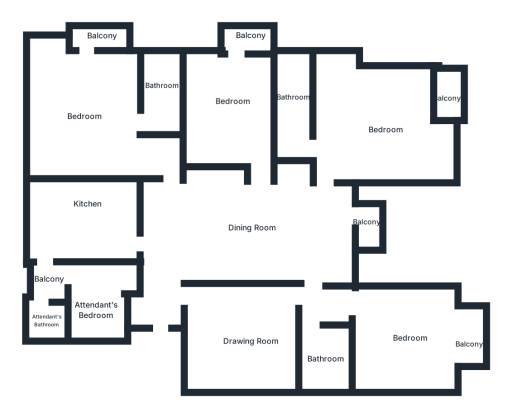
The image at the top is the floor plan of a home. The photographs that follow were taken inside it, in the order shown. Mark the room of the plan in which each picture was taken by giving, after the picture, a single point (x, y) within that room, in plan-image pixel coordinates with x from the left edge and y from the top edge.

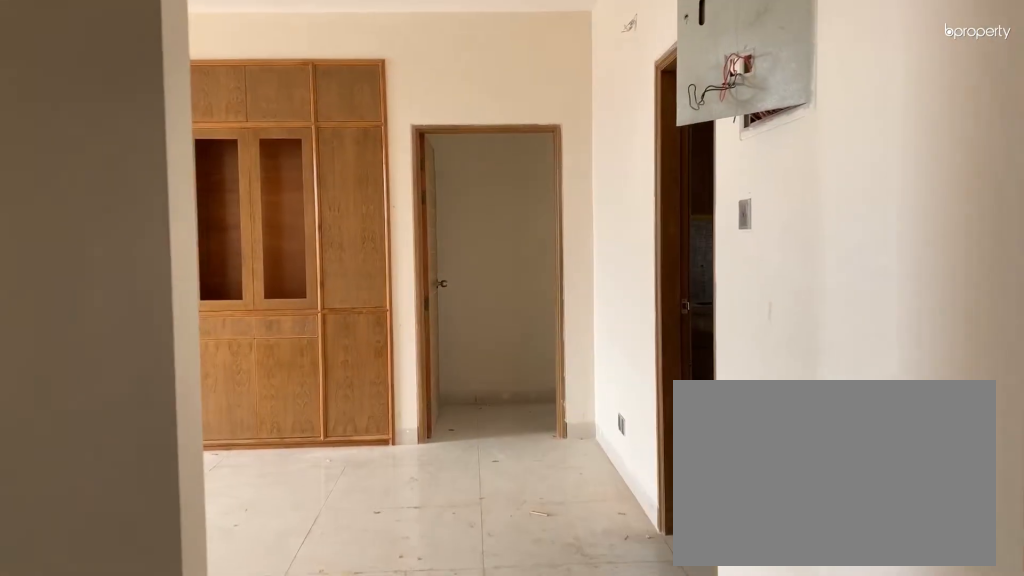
(156, 327)
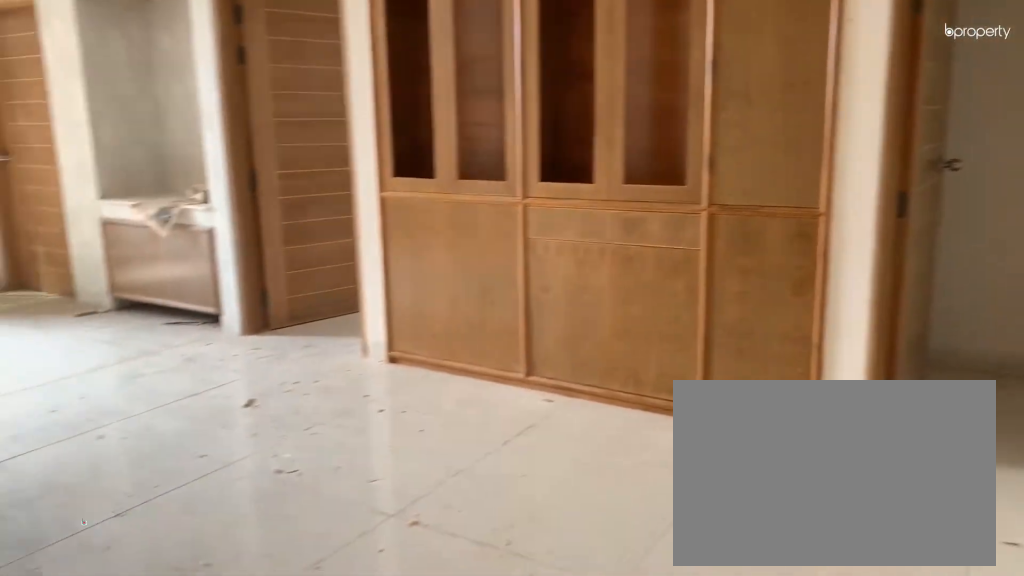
(252, 215)
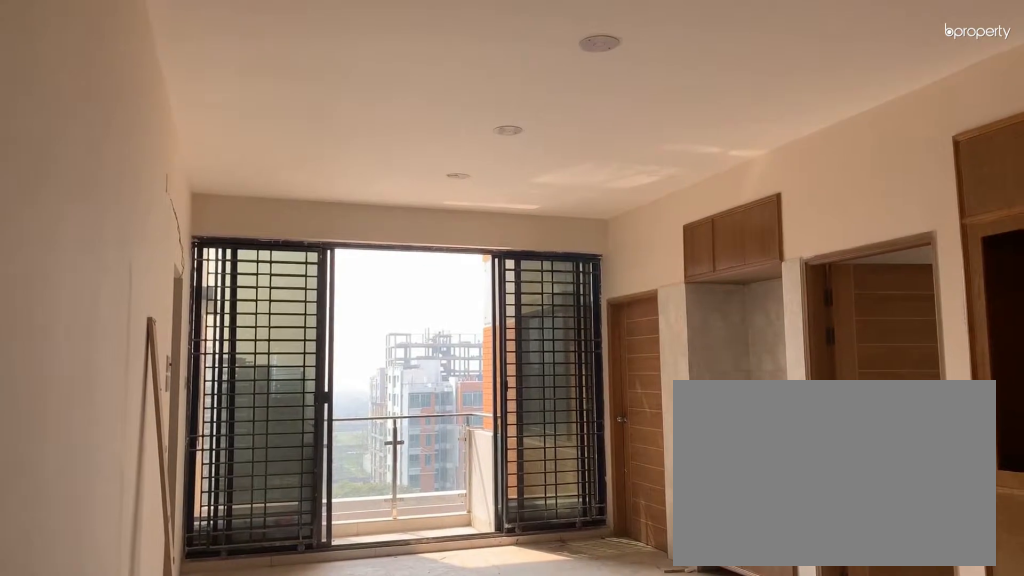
(252, 215)
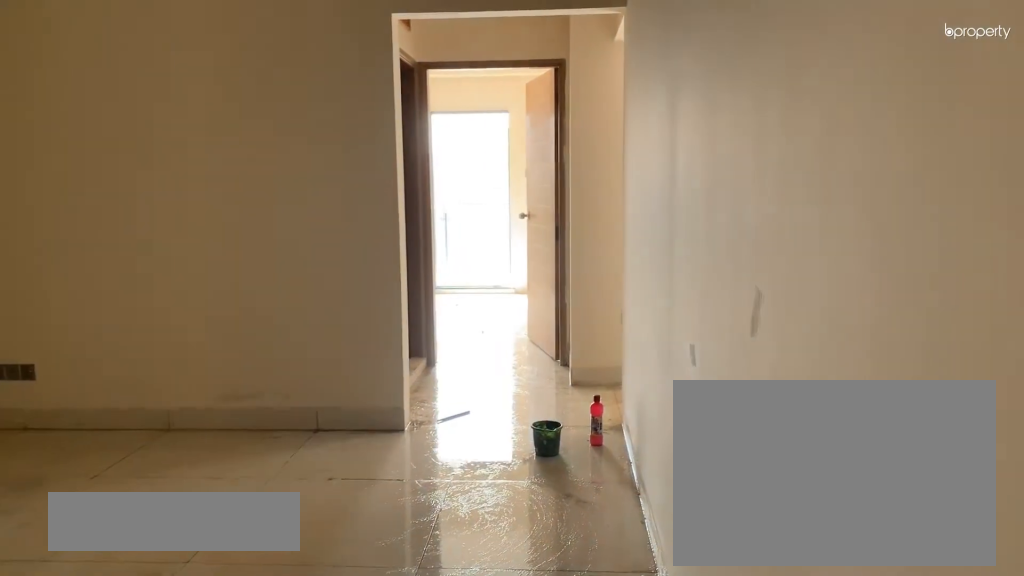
(221, 323)
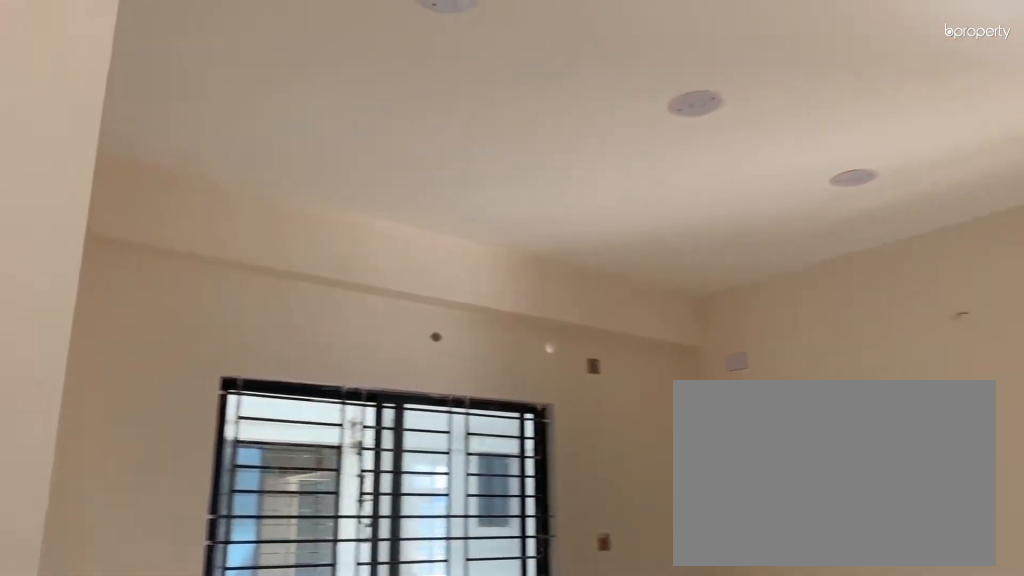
(252, 340)
